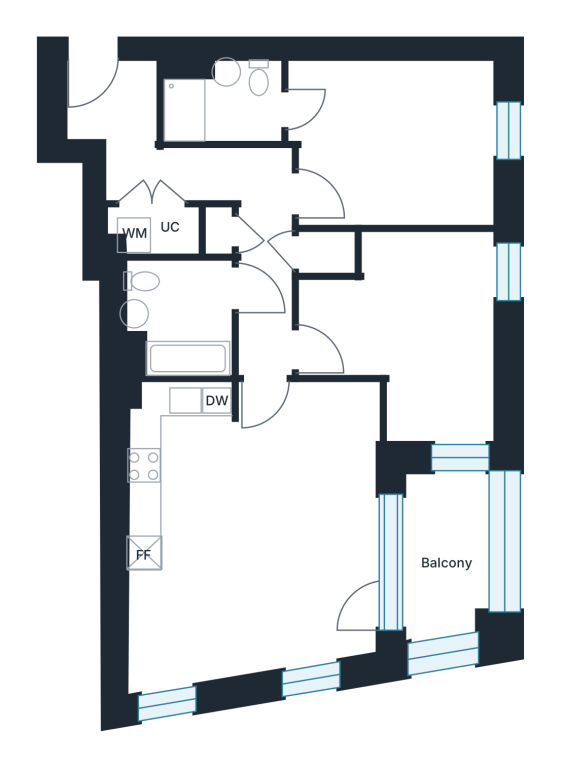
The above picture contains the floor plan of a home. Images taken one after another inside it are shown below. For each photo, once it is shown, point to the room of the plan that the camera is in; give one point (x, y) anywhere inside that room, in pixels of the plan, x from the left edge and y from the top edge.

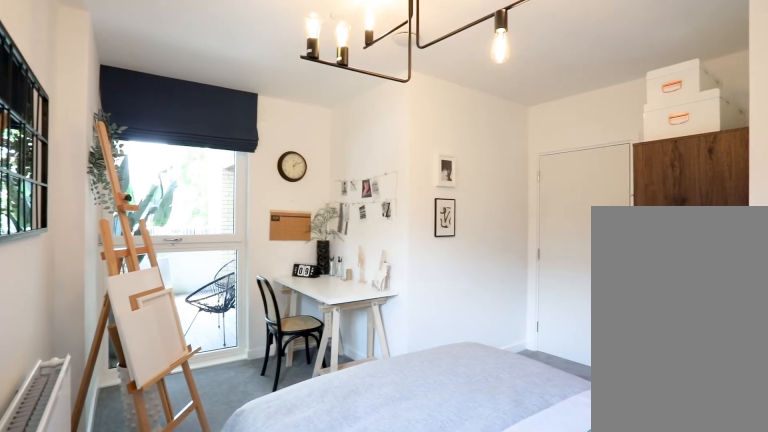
(412, 333)
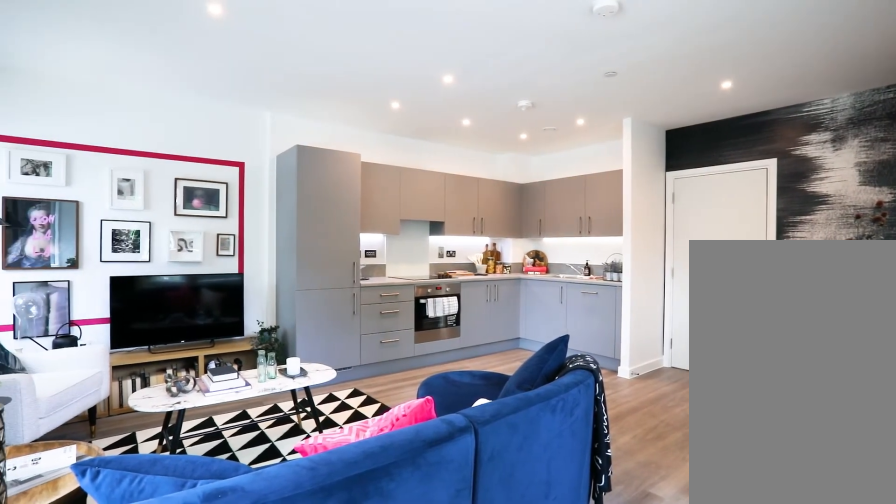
(249, 532)
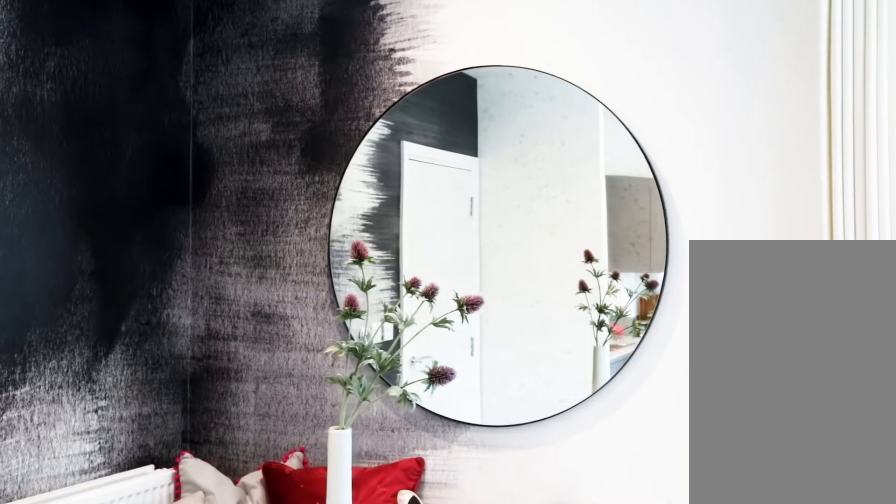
(250, 533)
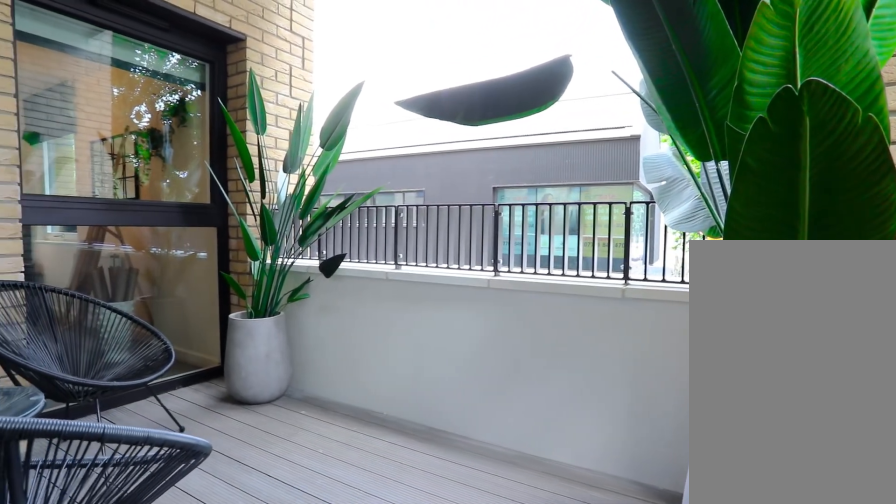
(445, 553)
